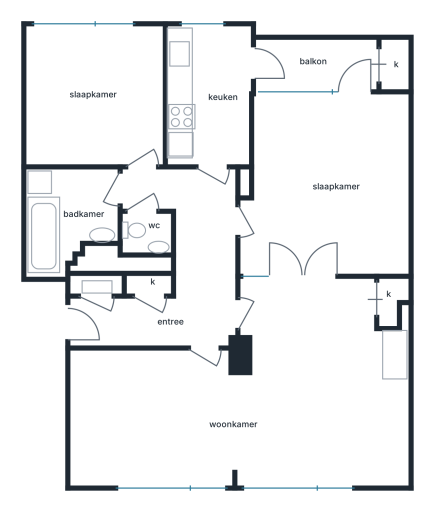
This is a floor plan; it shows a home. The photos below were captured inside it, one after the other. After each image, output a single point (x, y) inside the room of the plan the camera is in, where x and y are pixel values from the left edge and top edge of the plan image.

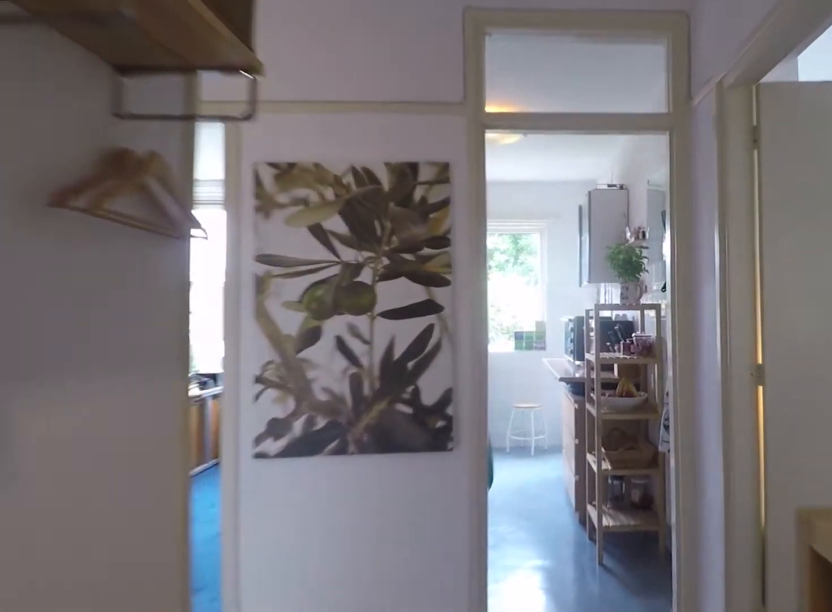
(179, 265)
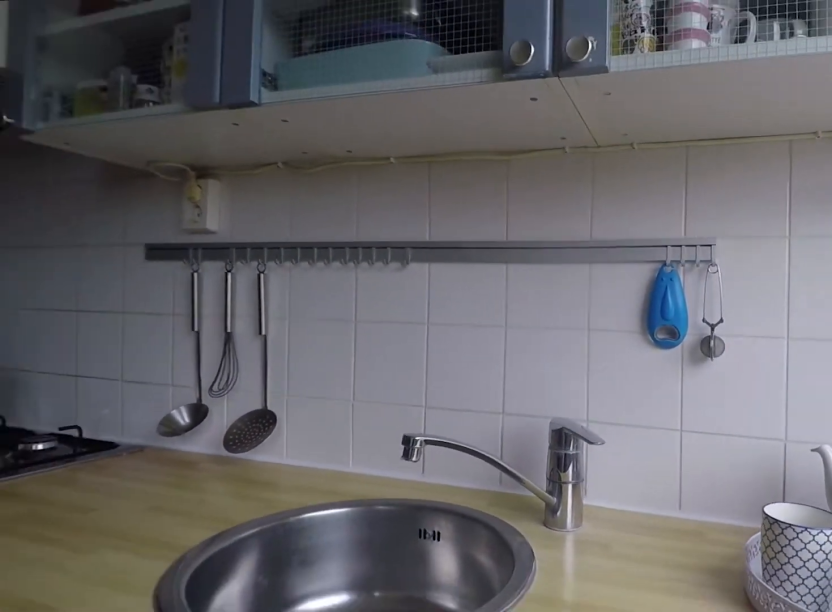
(182, 88)
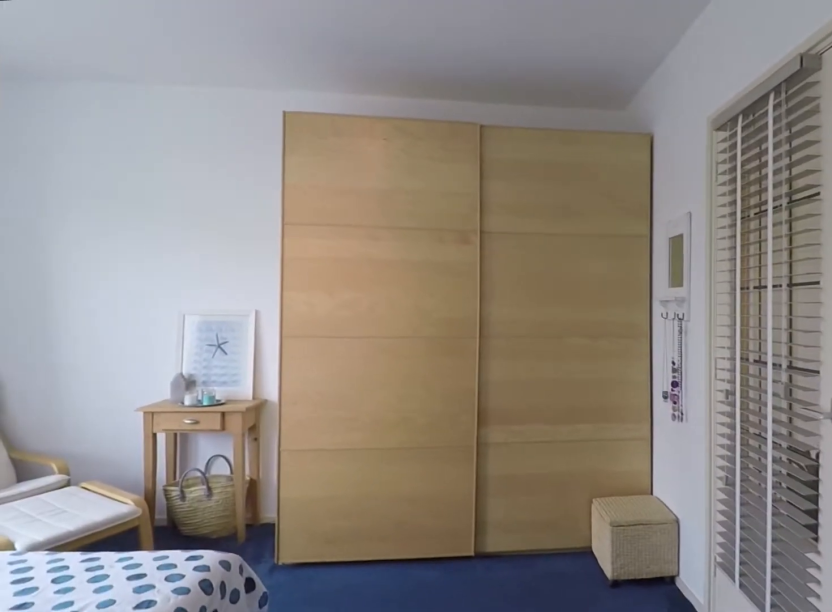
(327, 186)
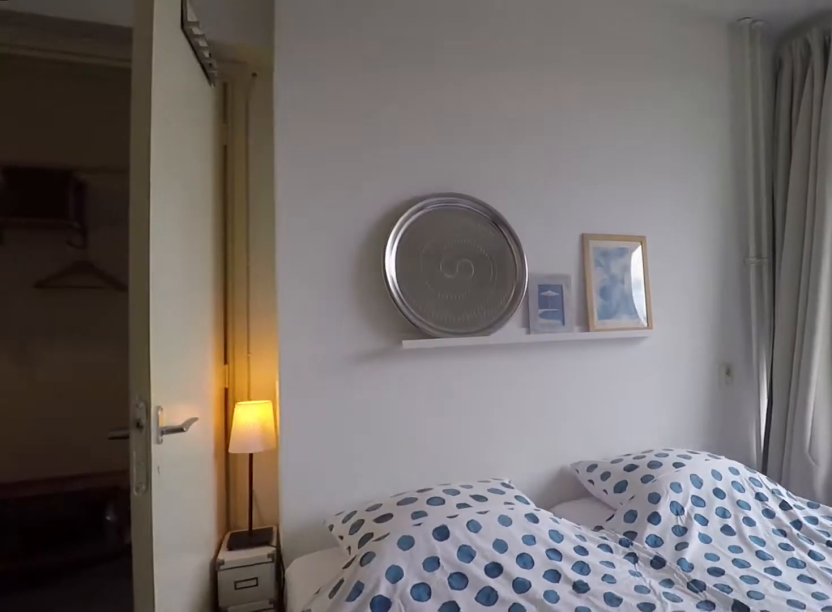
(327, 186)
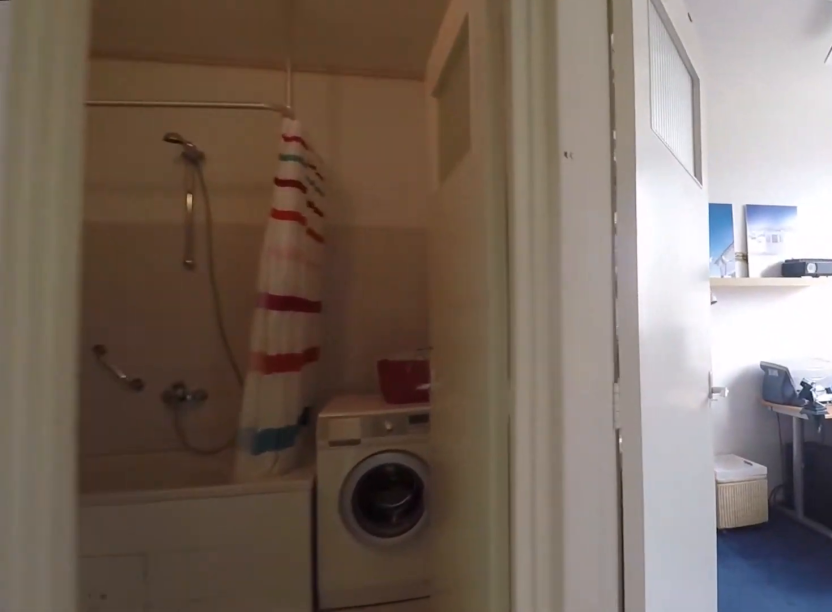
(187, 296)
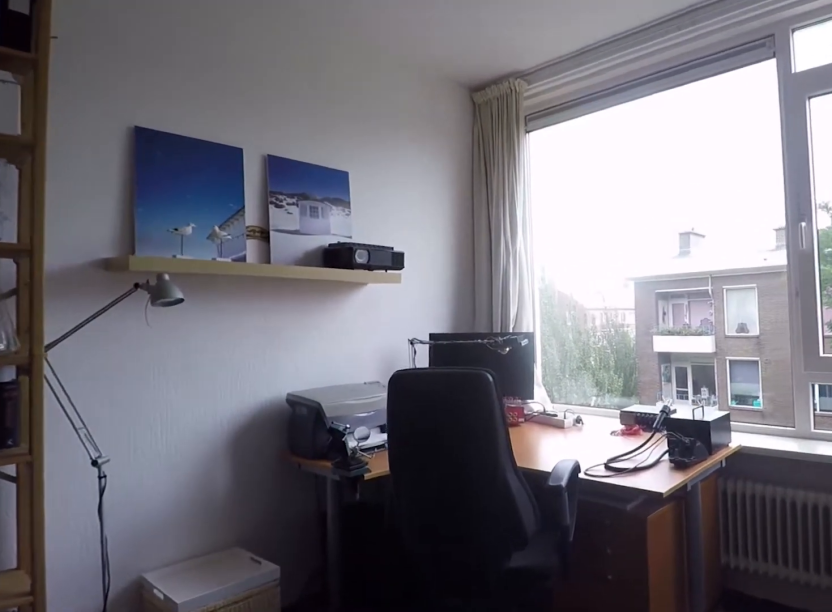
(96, 96)
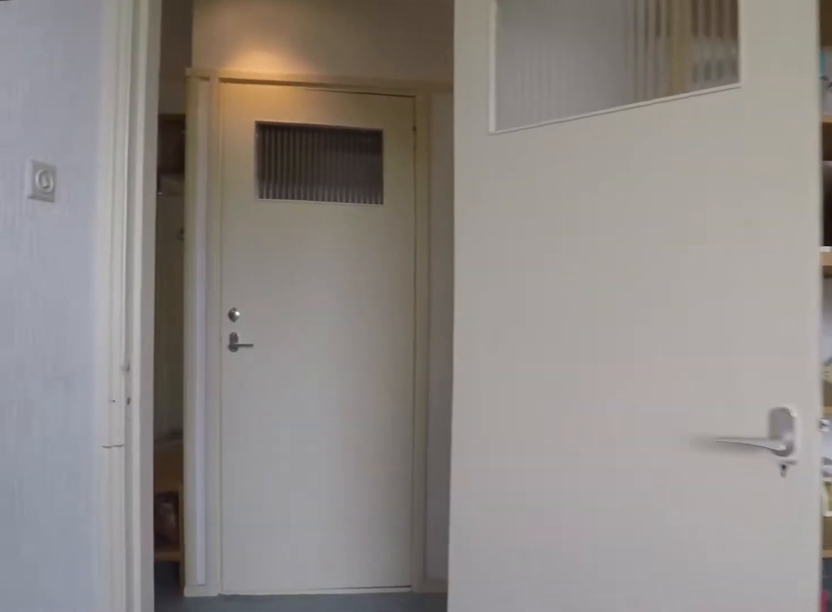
(96, 96)
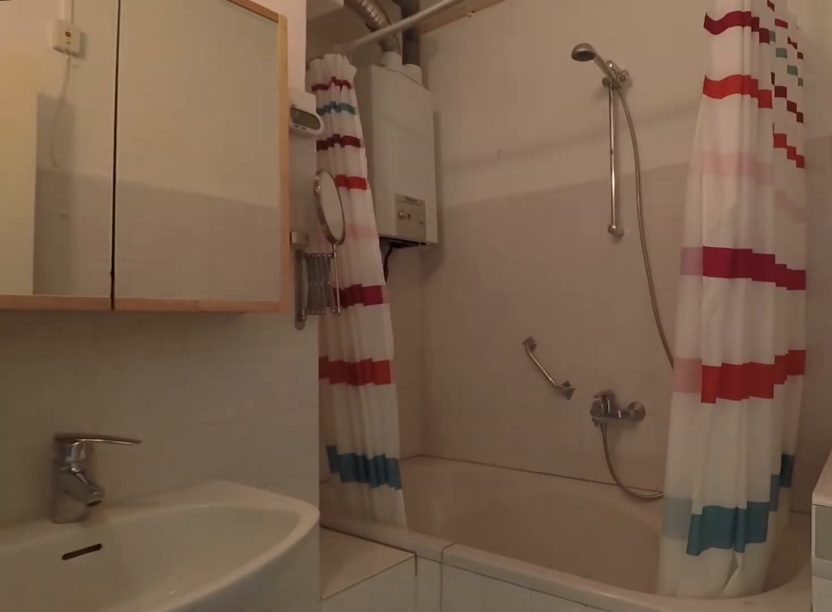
(46, 225)
